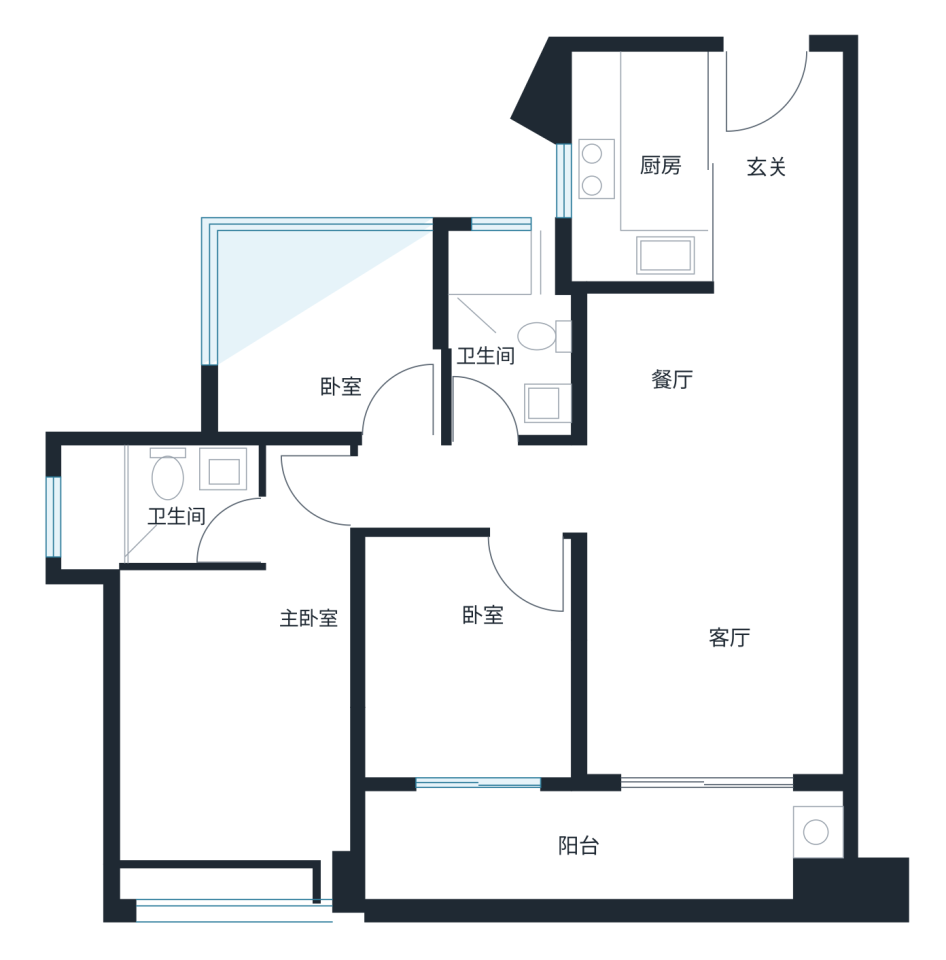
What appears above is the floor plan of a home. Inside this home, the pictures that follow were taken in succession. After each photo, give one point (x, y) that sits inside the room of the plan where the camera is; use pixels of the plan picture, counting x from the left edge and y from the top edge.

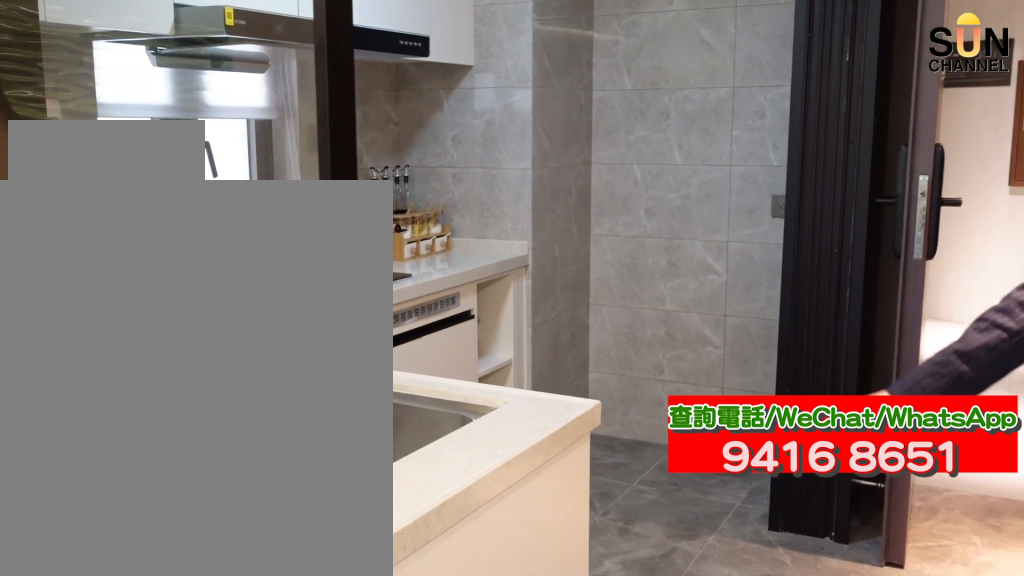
(646, 166)
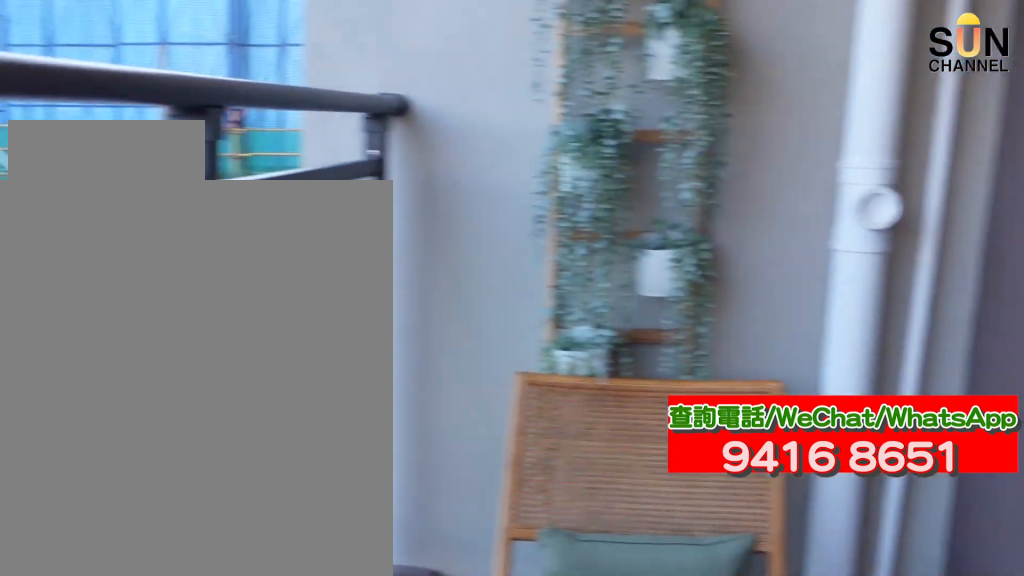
(599, 852)
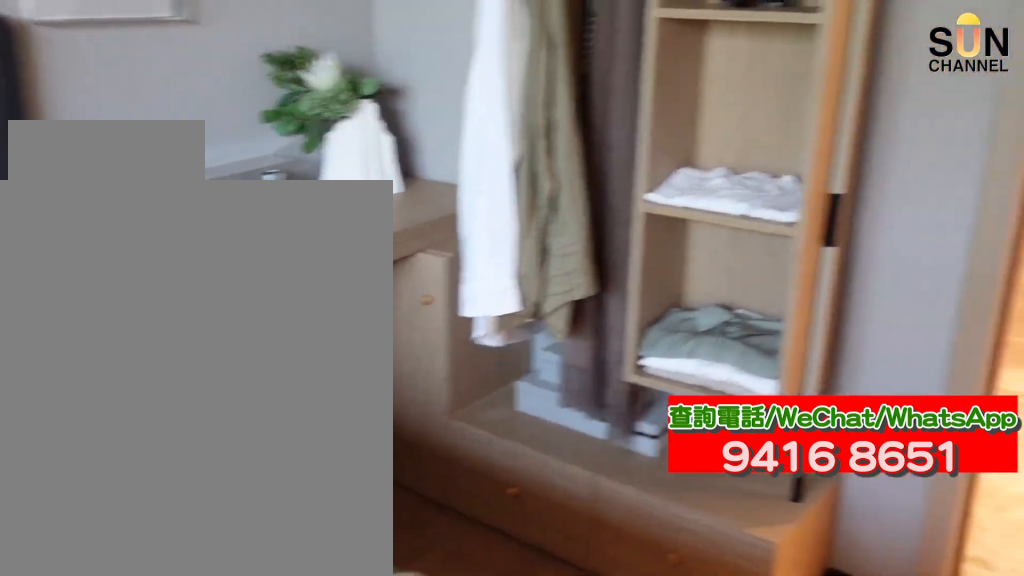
(473, 664)
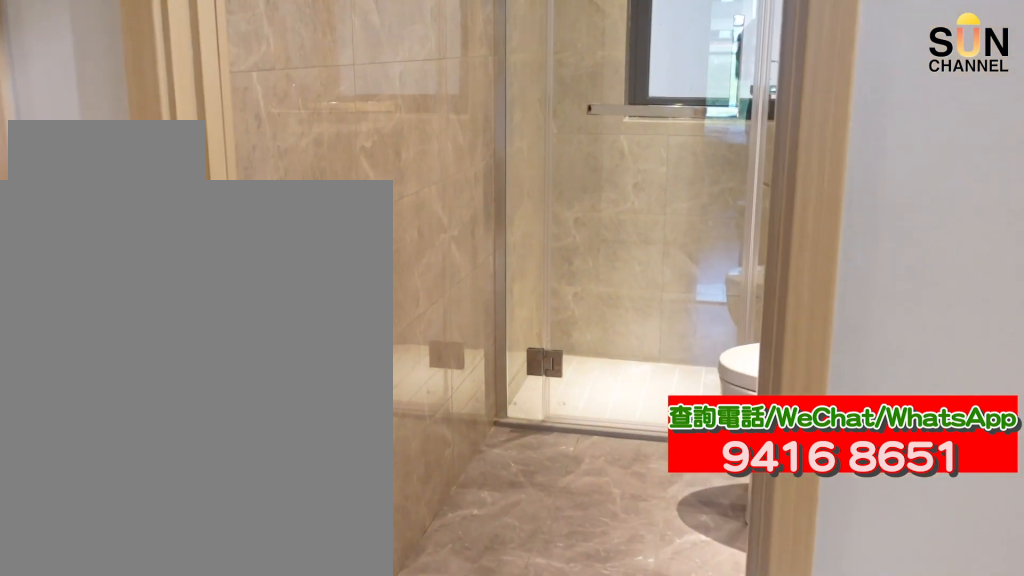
(510, 334)
